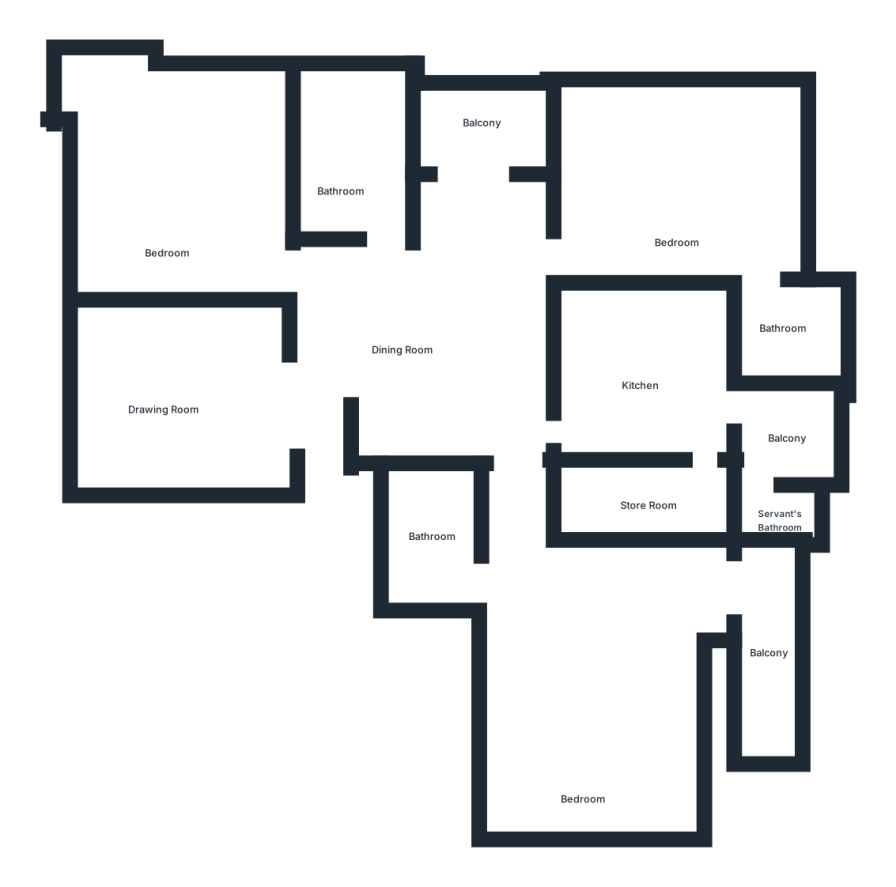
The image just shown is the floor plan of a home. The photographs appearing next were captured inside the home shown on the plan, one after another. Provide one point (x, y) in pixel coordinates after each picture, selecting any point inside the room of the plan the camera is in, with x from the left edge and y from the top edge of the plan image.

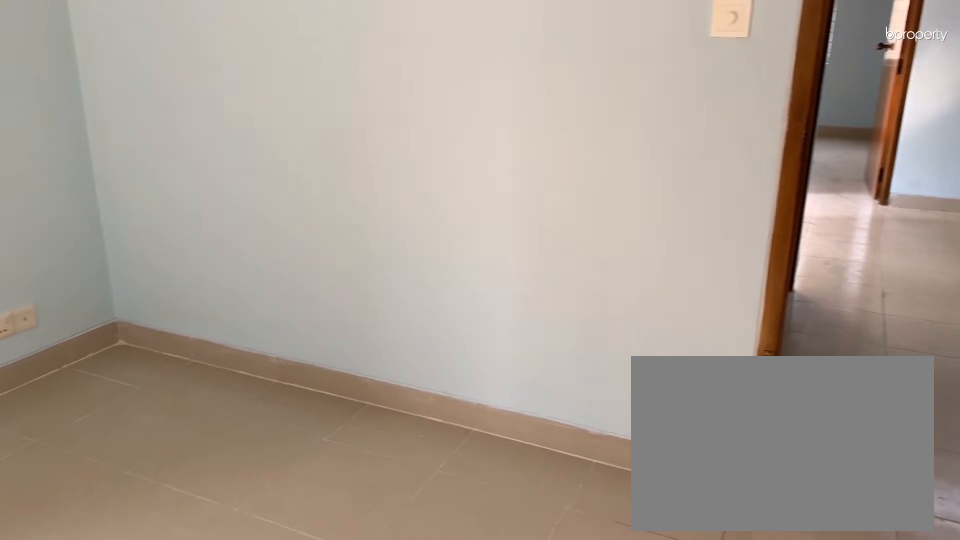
(168, 205)
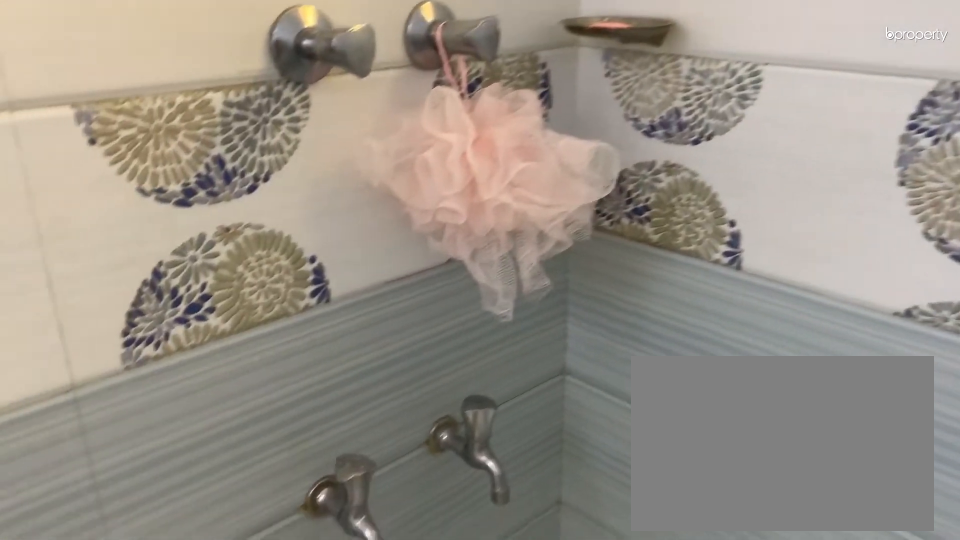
(343, 173)
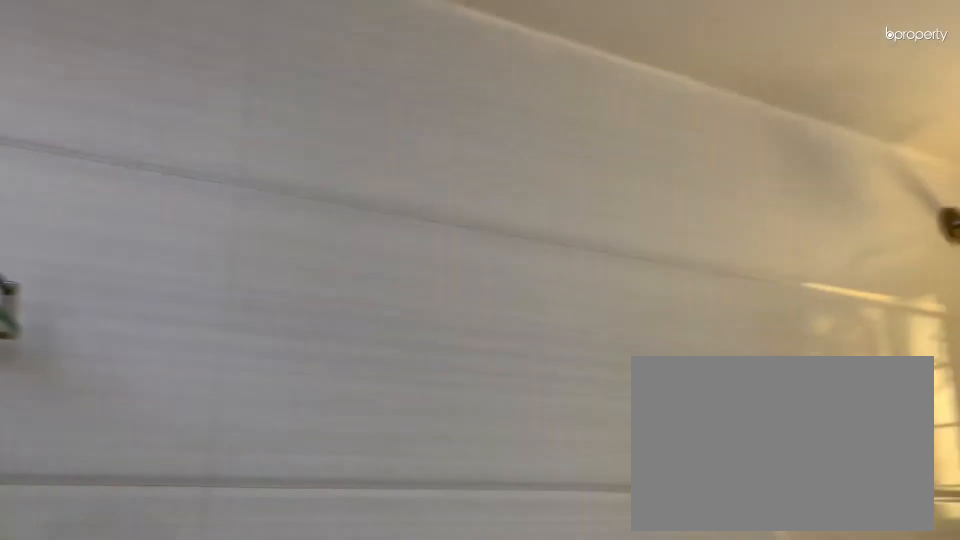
(343, 173)
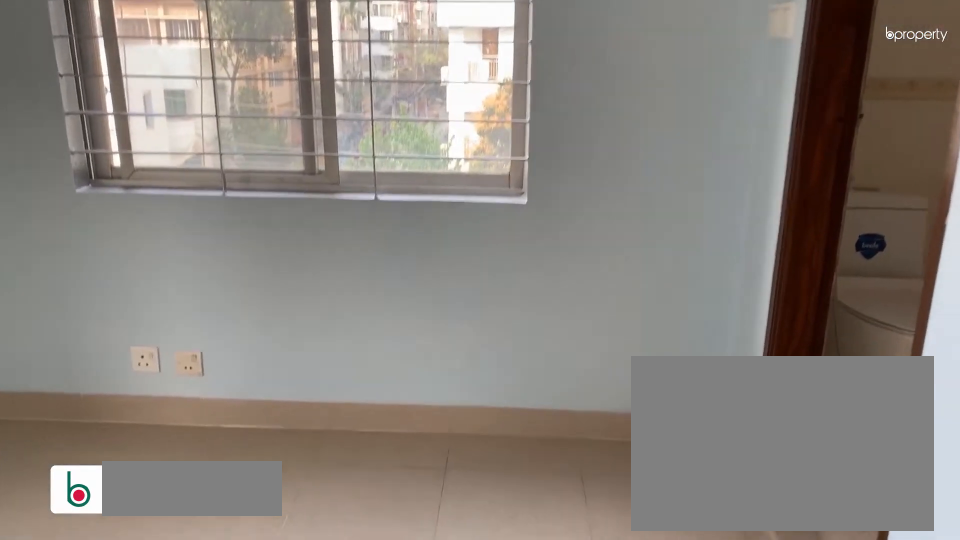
(682, 192)
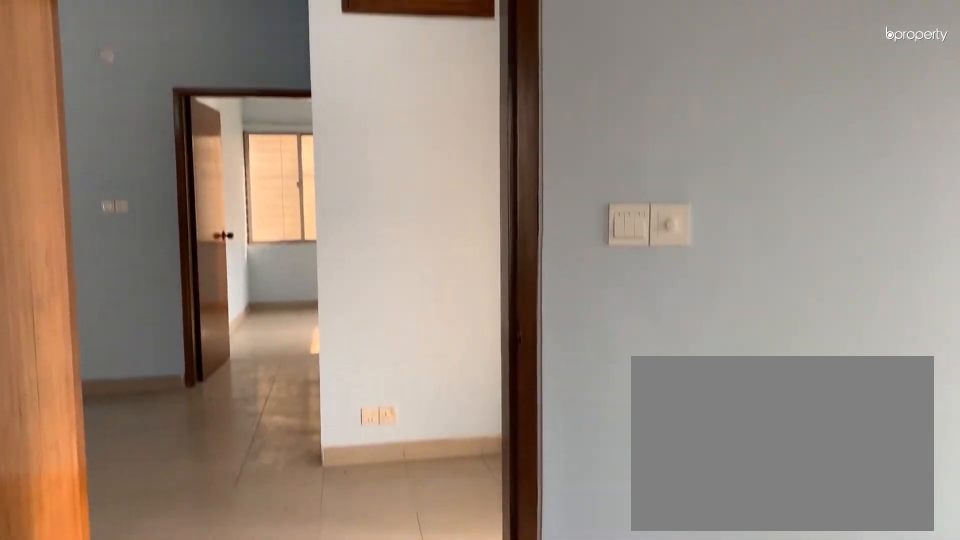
(682, 192)
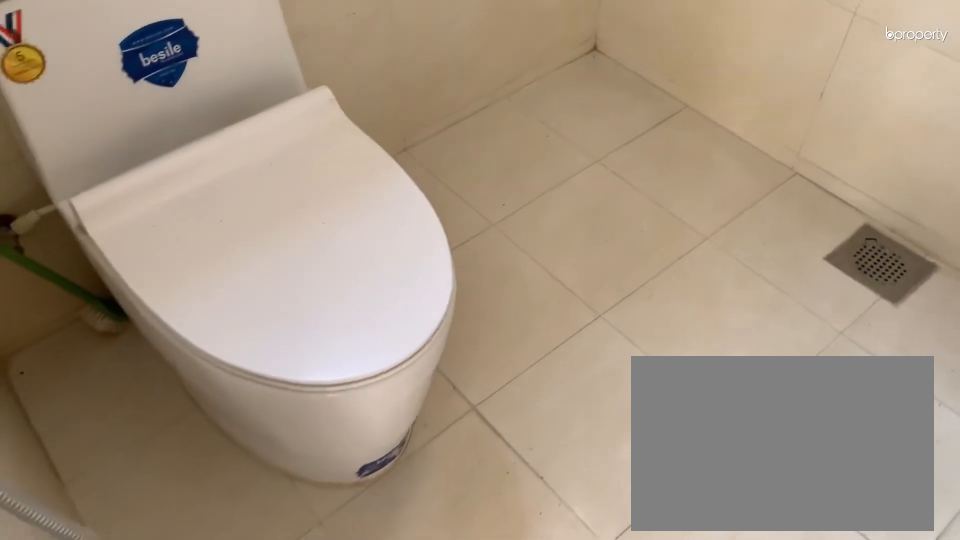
(783, 330)
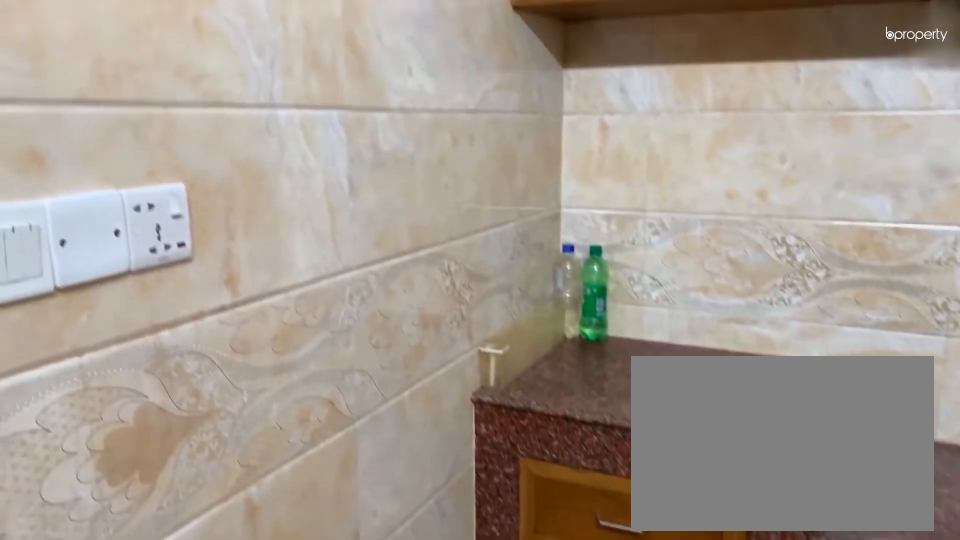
(645, 381)
